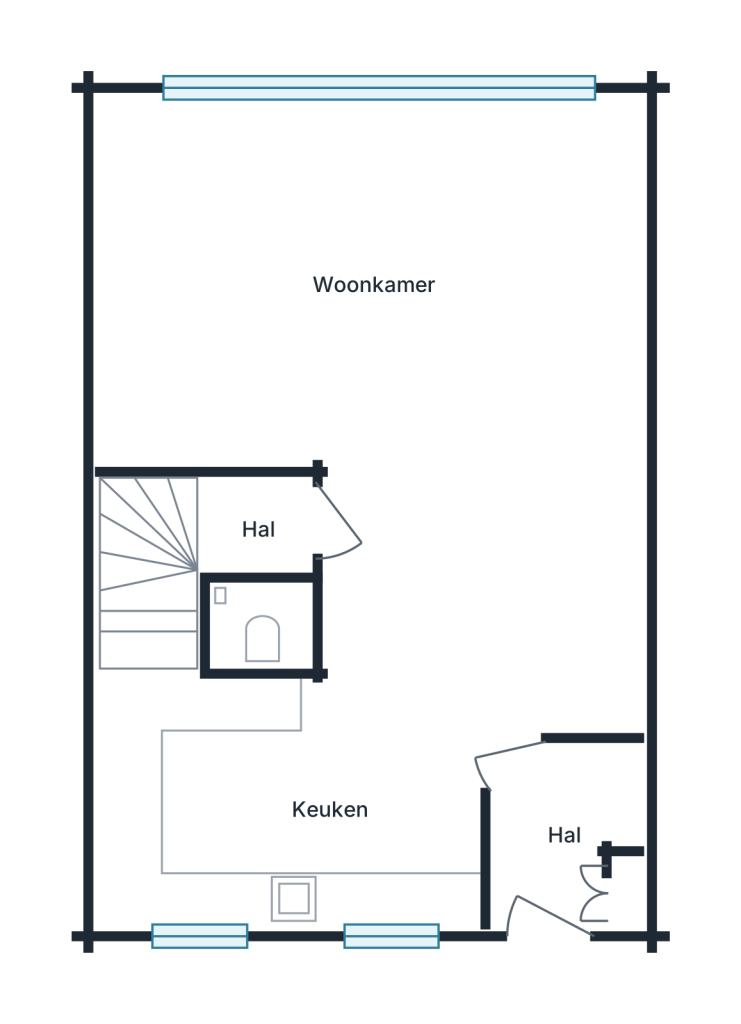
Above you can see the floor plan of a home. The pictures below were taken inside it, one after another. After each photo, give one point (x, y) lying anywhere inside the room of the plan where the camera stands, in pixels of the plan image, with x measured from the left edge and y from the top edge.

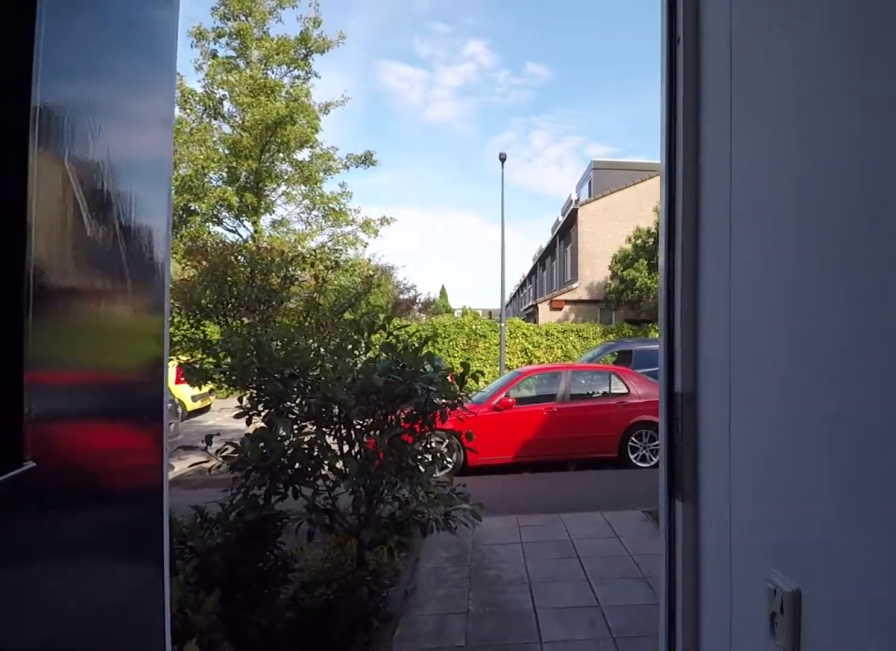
(561, 835)
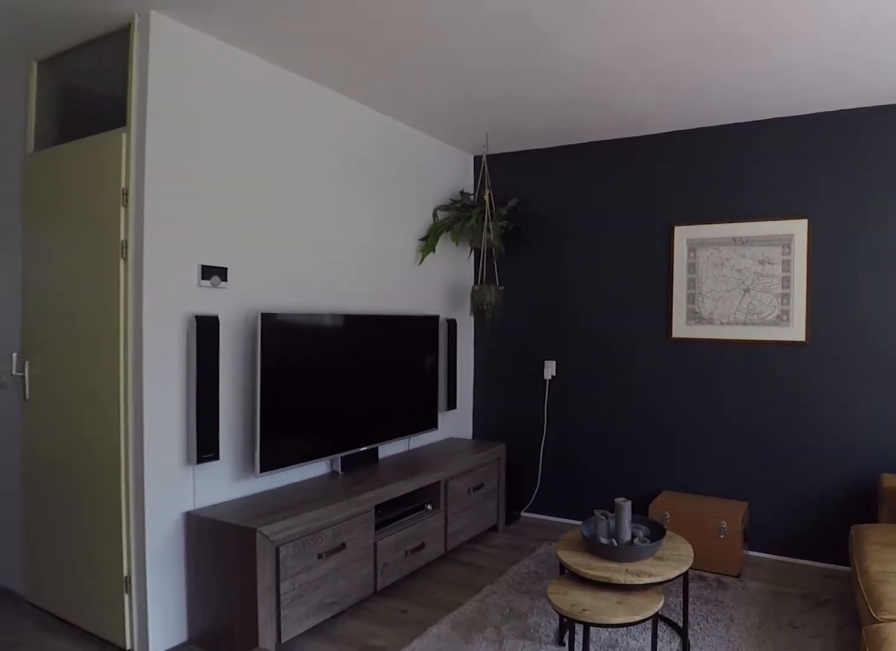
(242, 272)
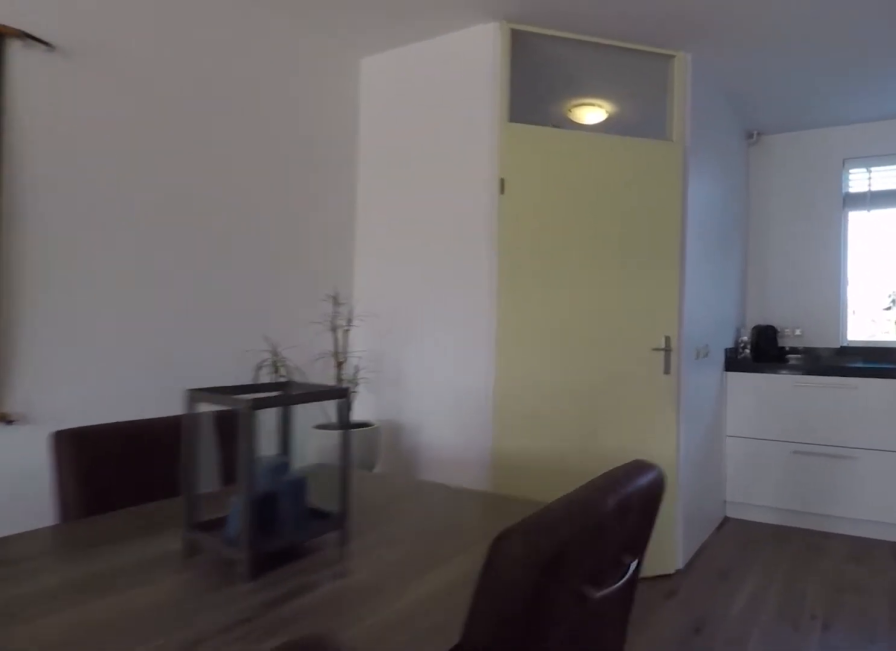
(242, 272)
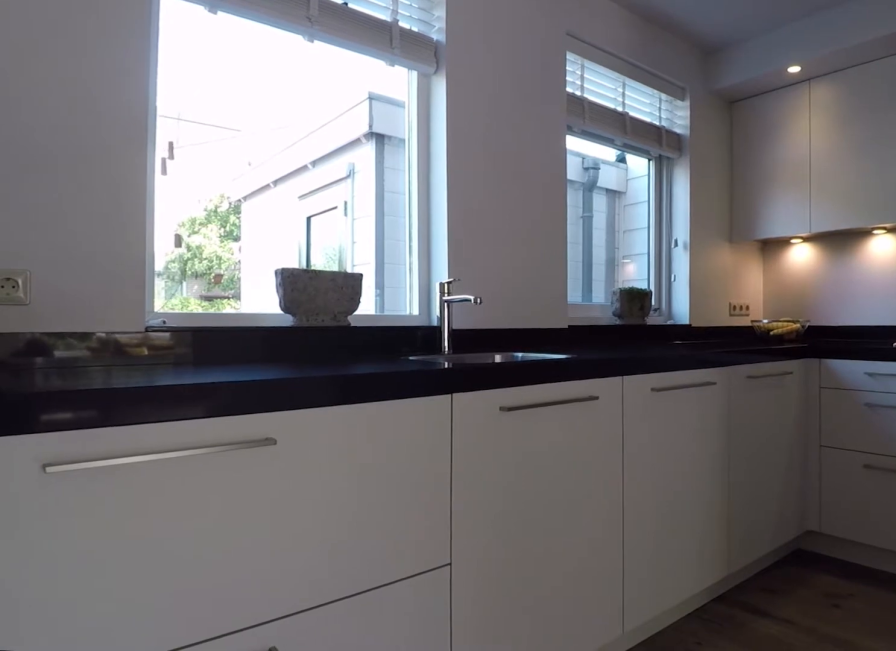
(275, 811)
